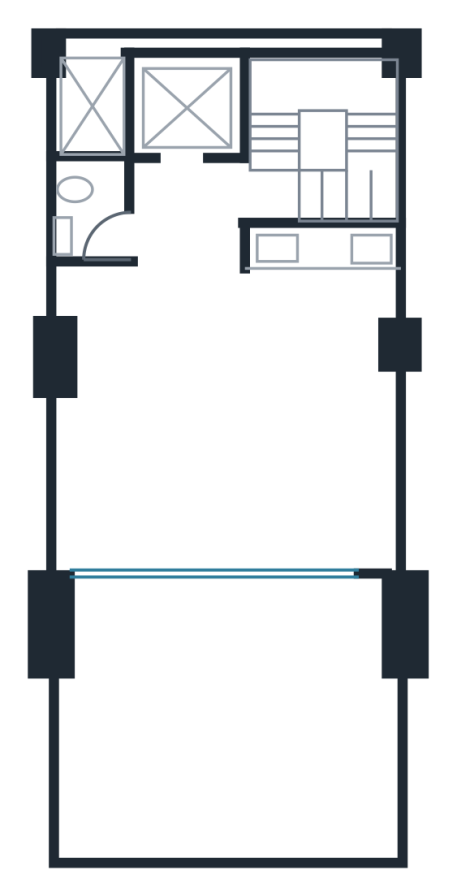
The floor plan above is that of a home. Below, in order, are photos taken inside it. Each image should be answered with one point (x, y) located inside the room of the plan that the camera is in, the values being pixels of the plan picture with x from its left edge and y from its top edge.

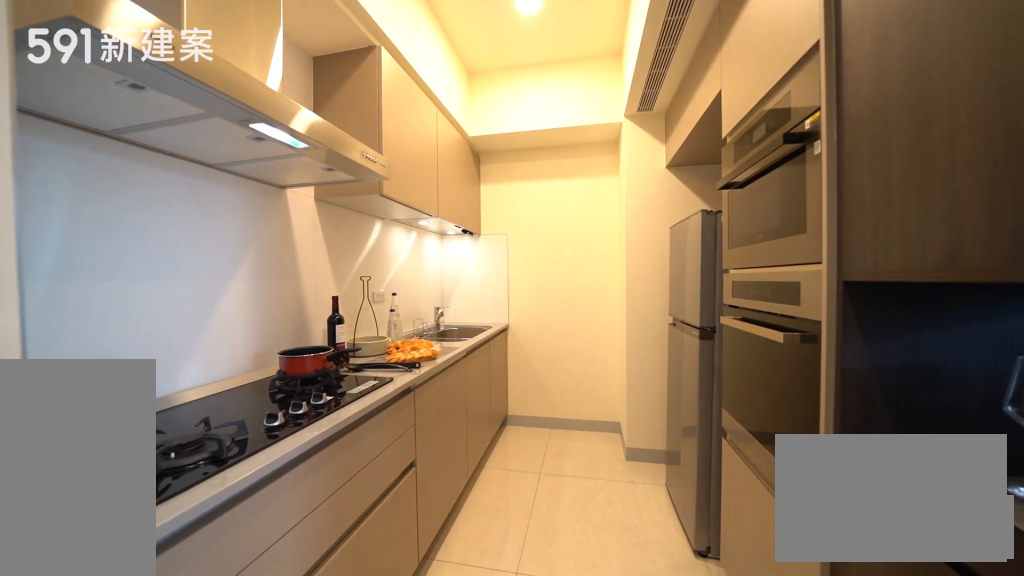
(335, 287)
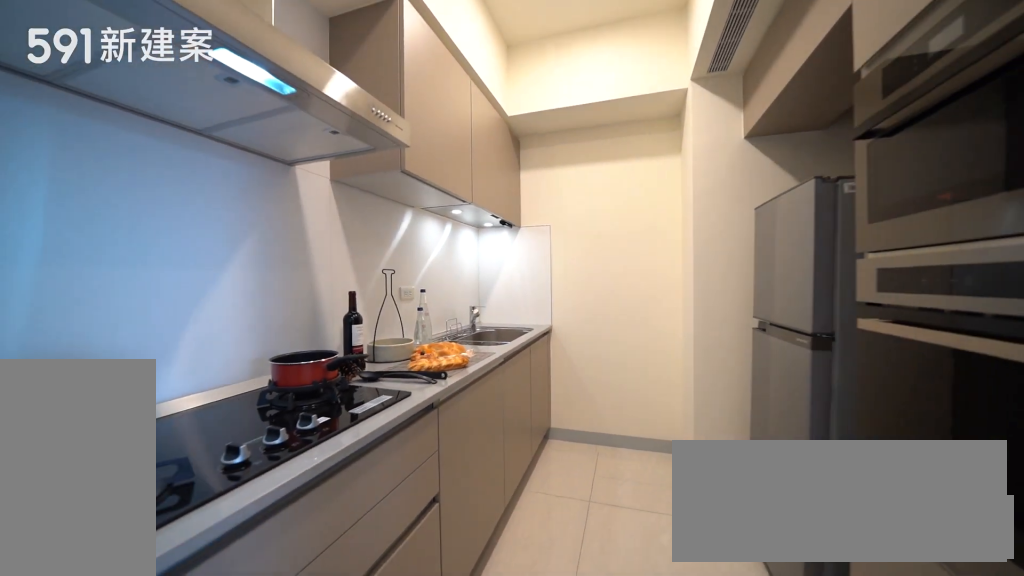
(335, 287)
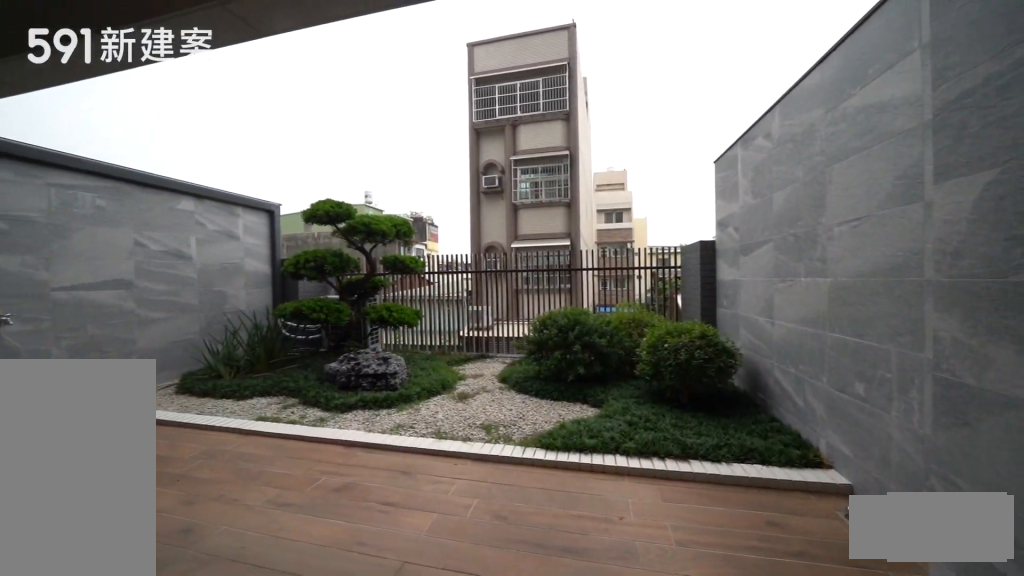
(226, 725)
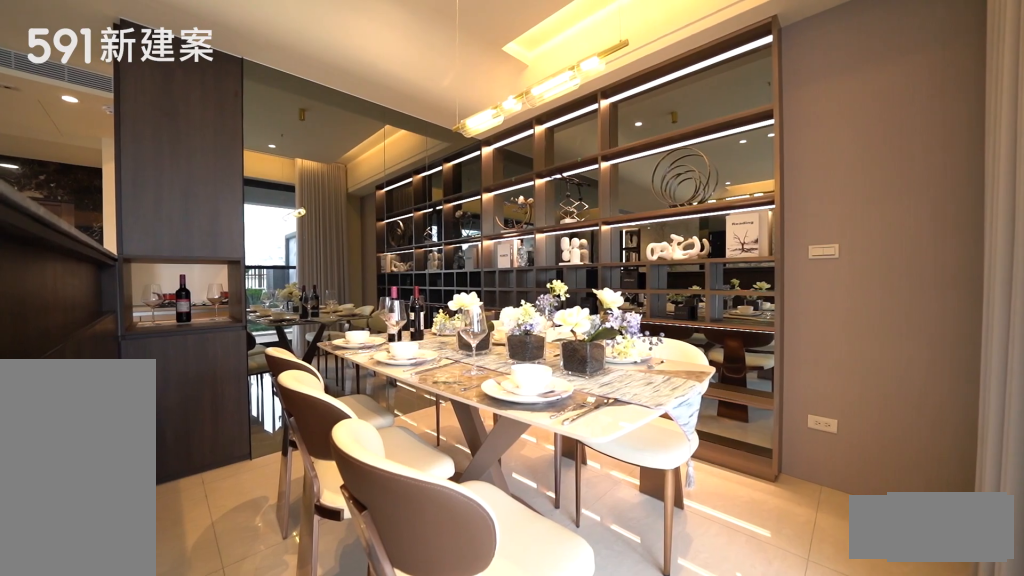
(339, 473)
